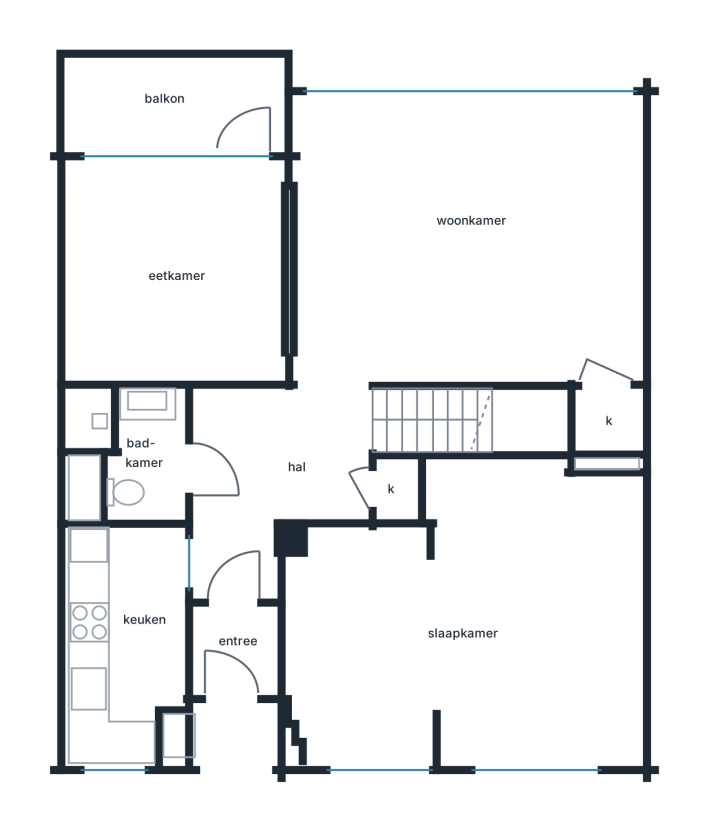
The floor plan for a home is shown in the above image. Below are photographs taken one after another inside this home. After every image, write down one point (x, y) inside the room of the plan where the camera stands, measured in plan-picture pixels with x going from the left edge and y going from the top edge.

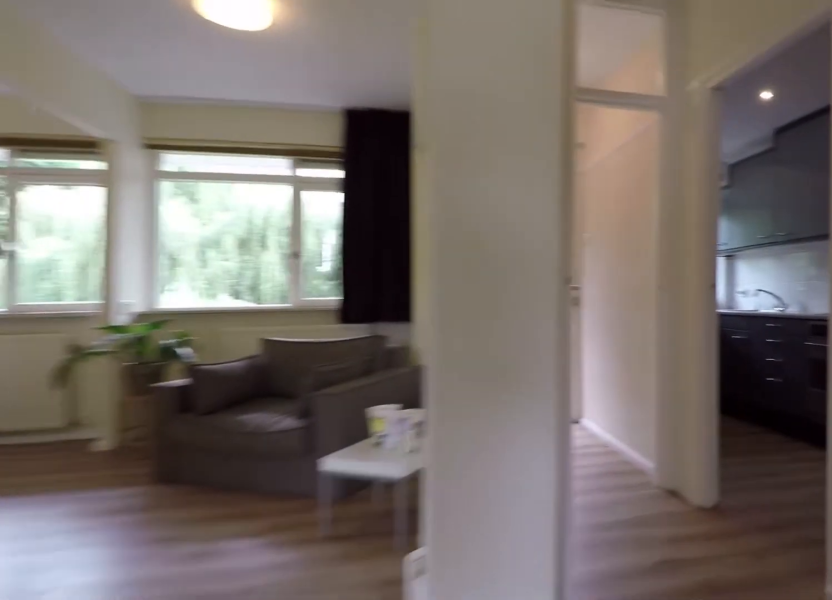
(265, 510)
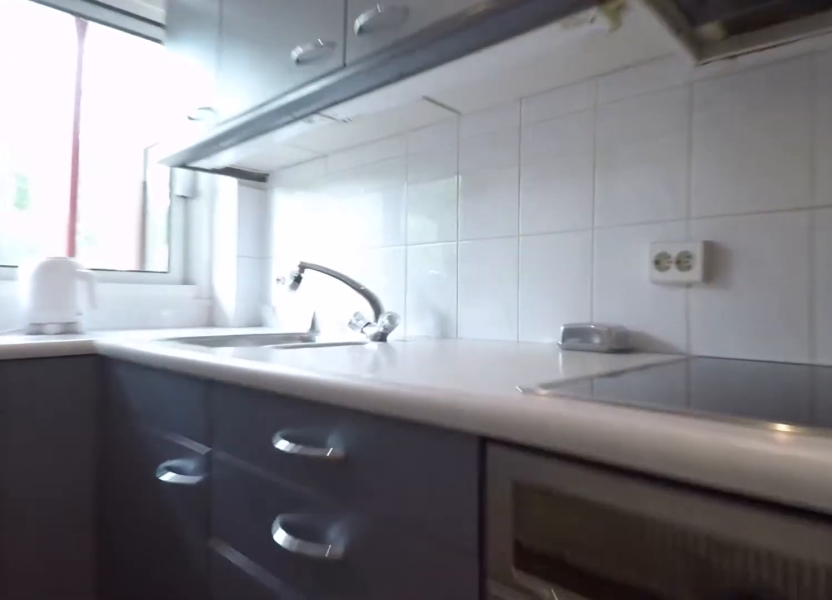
(123, 640)
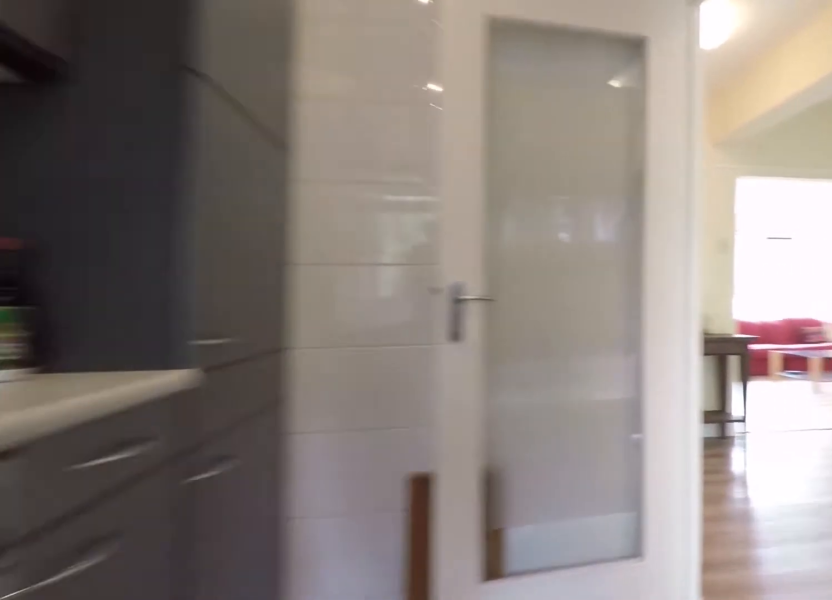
(123, 640)
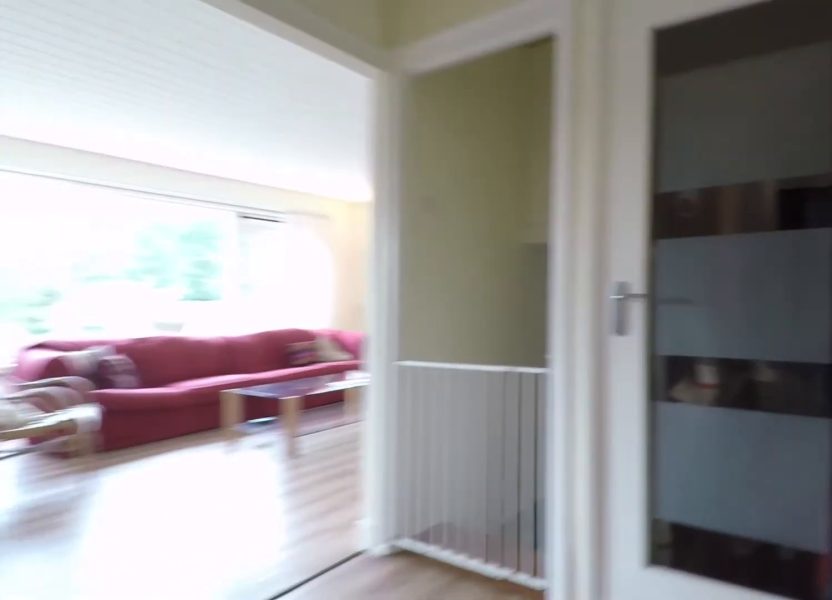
(265, 510)
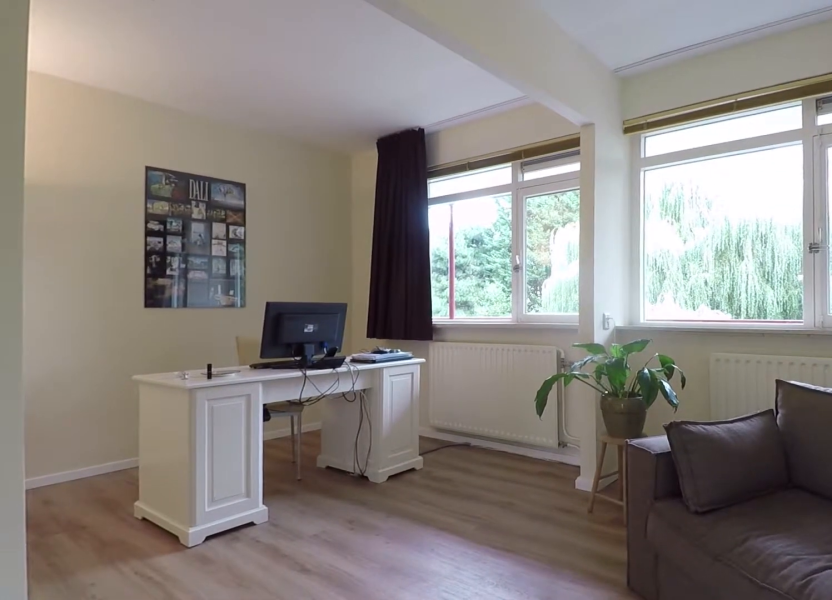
(472, 623)
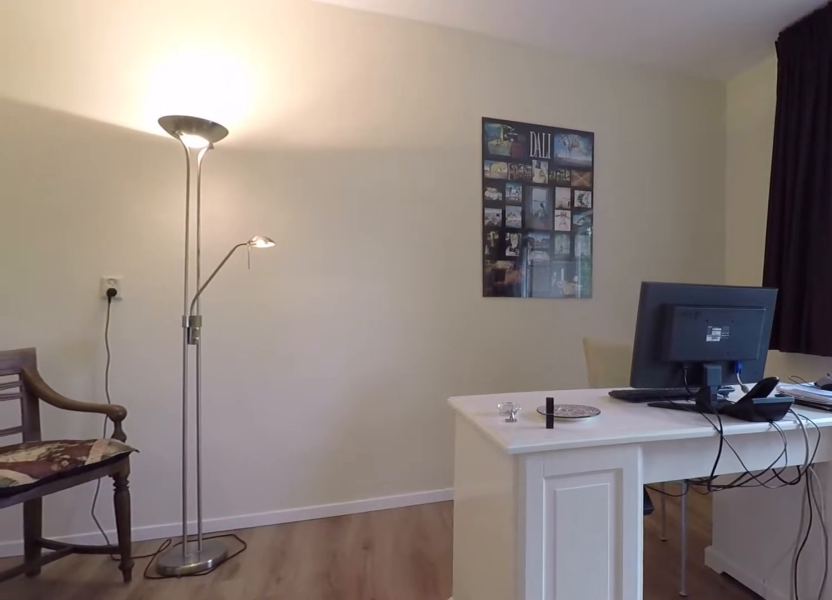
(472, 623)
